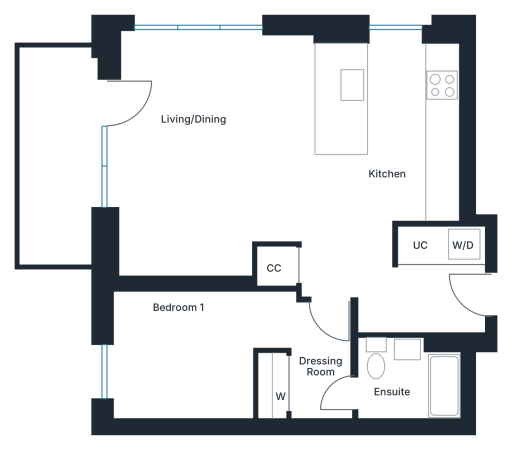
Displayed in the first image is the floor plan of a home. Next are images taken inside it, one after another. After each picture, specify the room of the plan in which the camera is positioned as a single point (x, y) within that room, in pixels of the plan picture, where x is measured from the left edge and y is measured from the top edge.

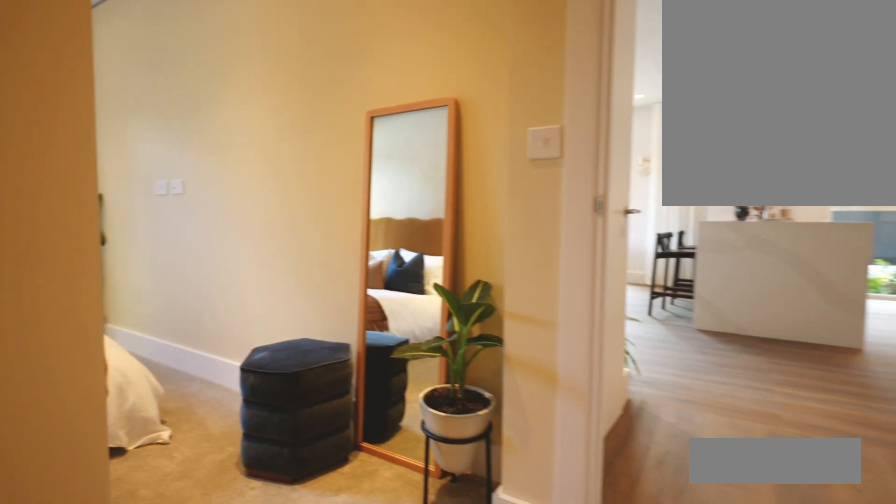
(205, 349)
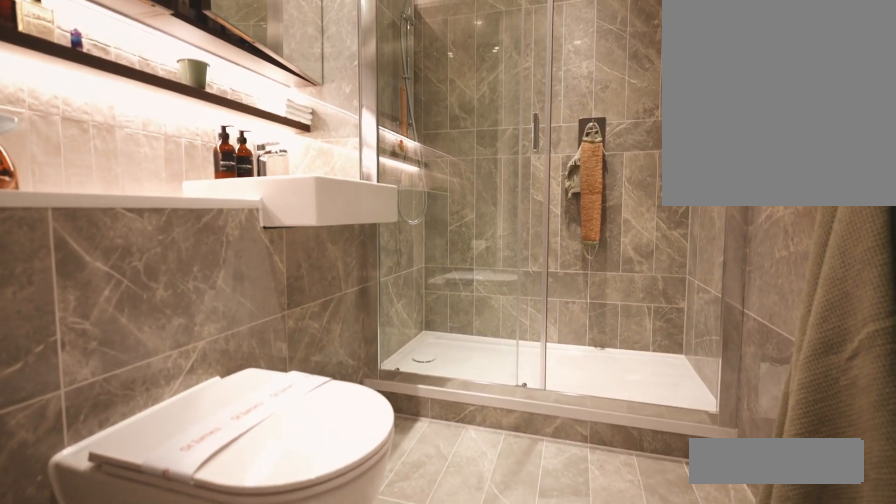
(399, 377)
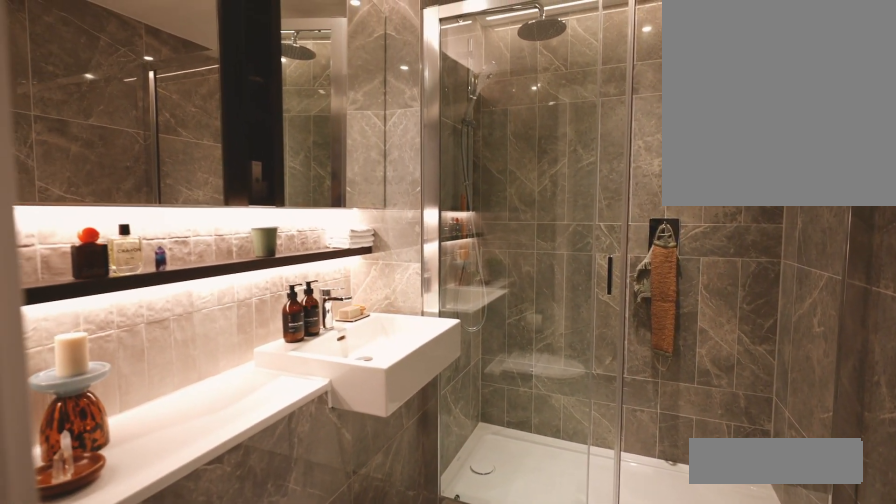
(399, 377)
